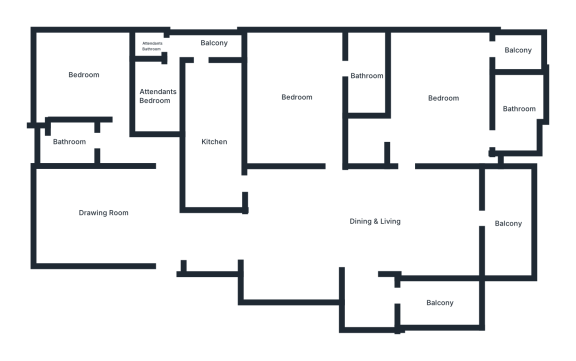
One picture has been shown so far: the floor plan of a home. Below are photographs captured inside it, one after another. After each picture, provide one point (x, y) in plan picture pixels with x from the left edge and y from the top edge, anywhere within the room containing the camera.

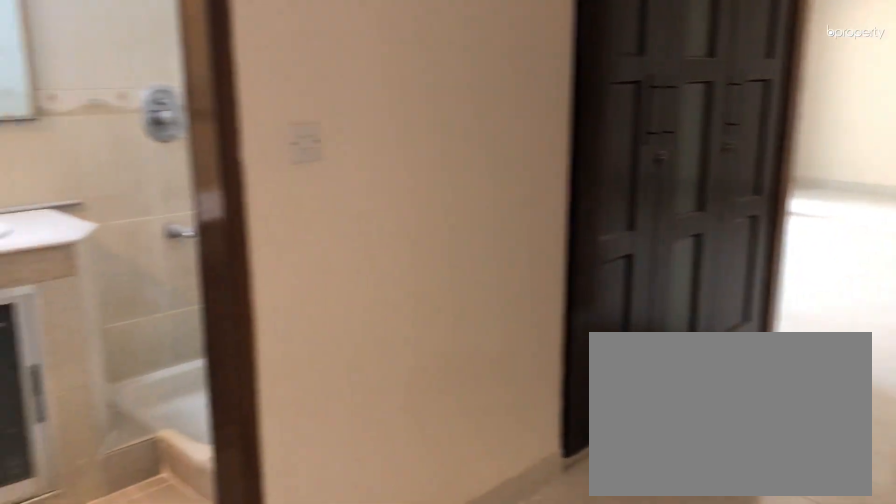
(297, 97)
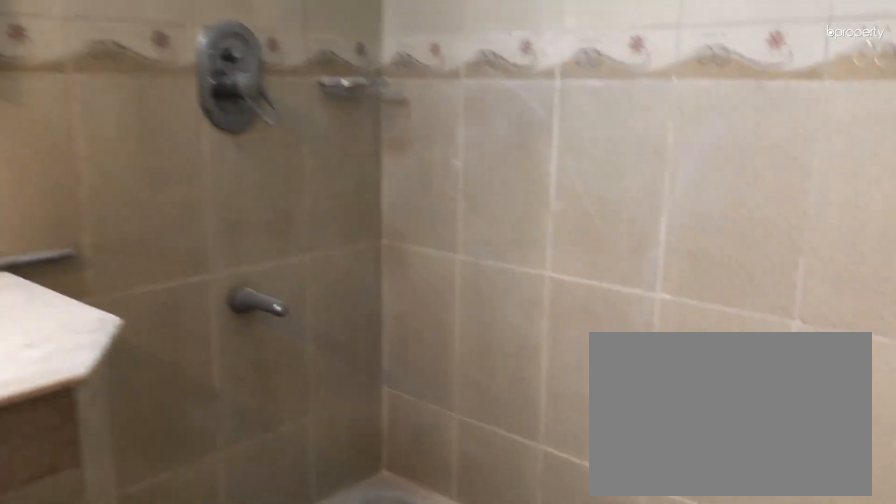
(366, 76)
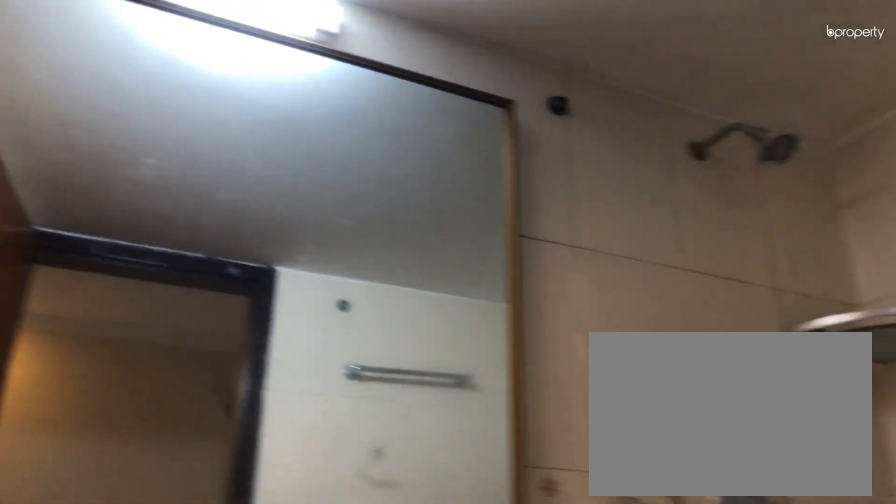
(366, 76)
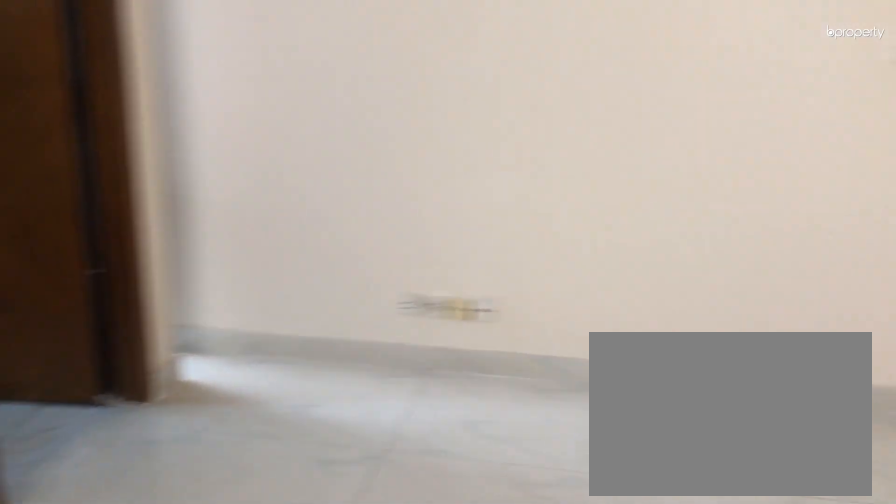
(444, 99)
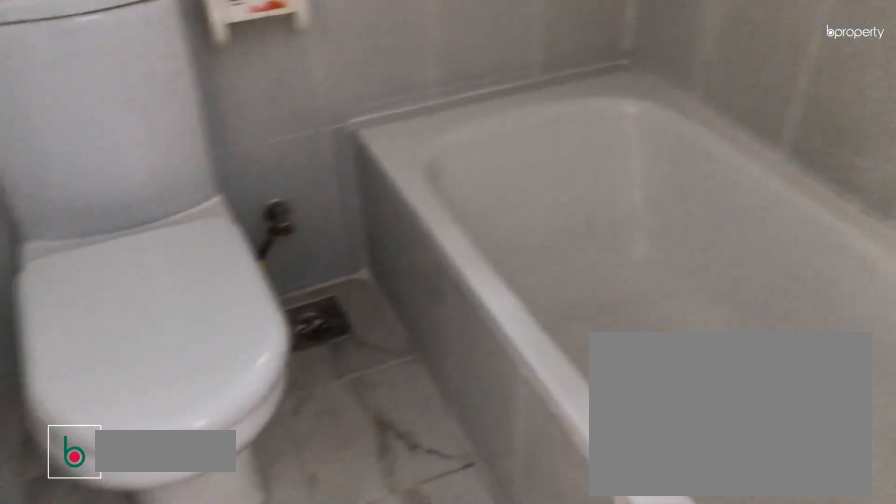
(519, 109)
